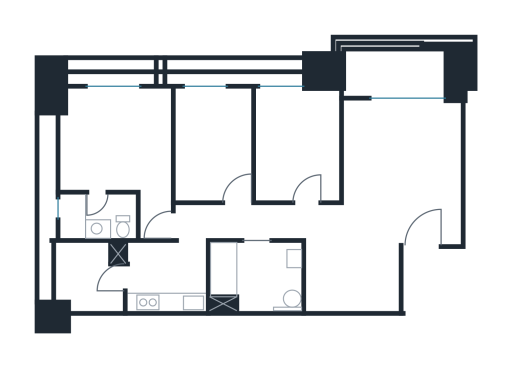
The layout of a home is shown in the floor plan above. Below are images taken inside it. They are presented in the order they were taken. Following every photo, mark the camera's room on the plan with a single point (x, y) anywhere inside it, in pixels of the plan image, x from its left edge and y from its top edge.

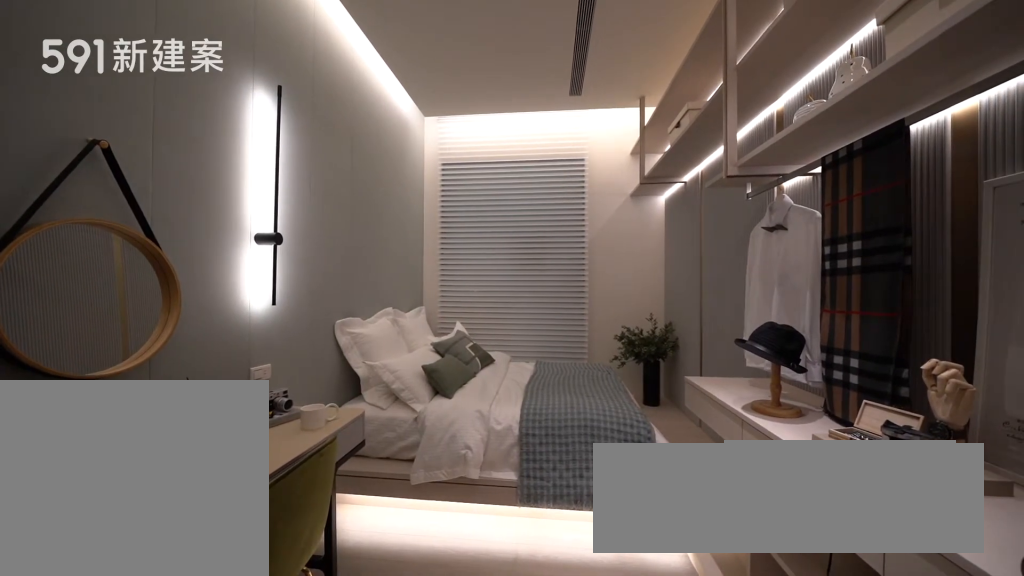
(213, 142)
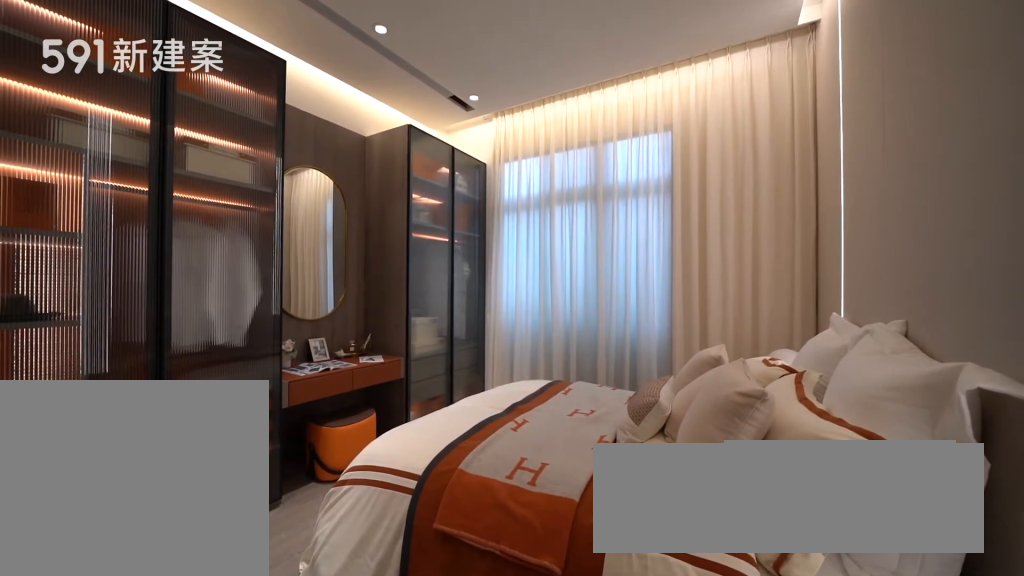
(121, 147)
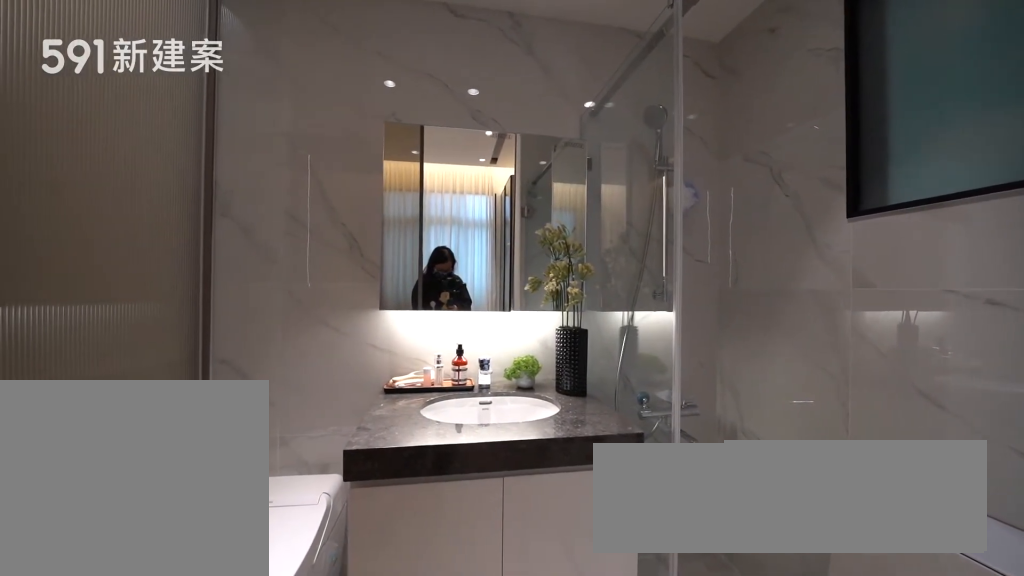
(98, 217)
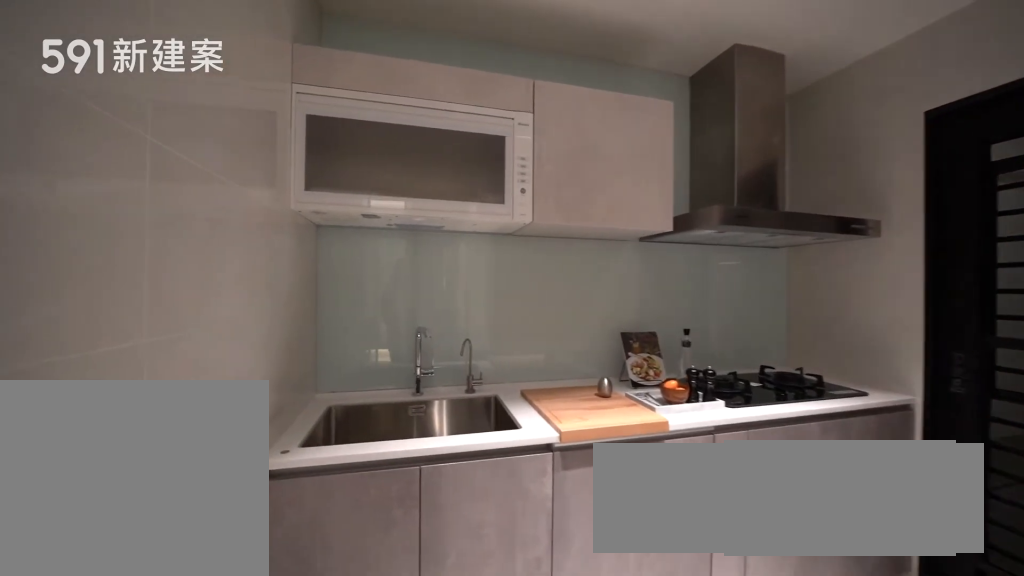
(164, 279)
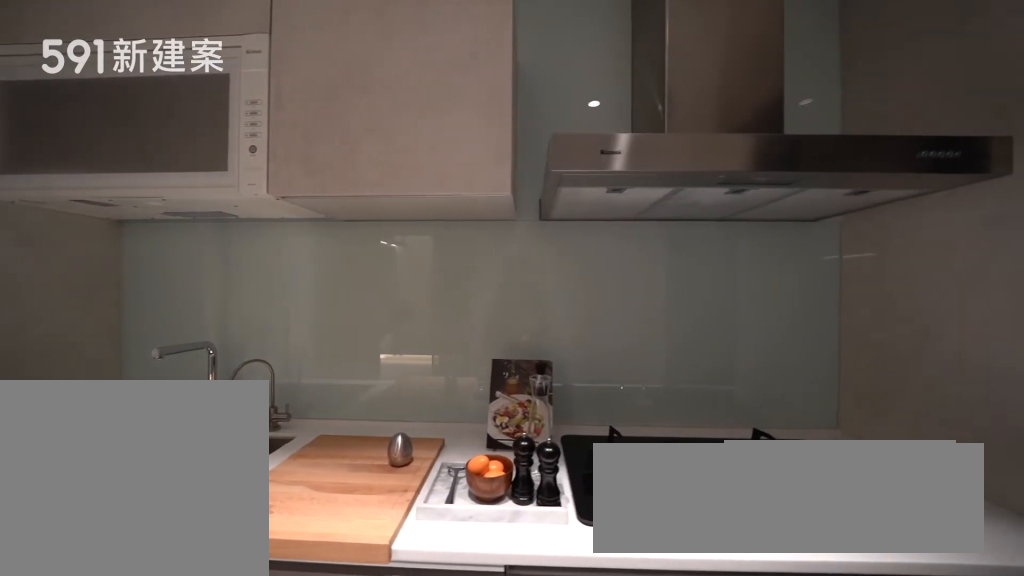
(164, 279)
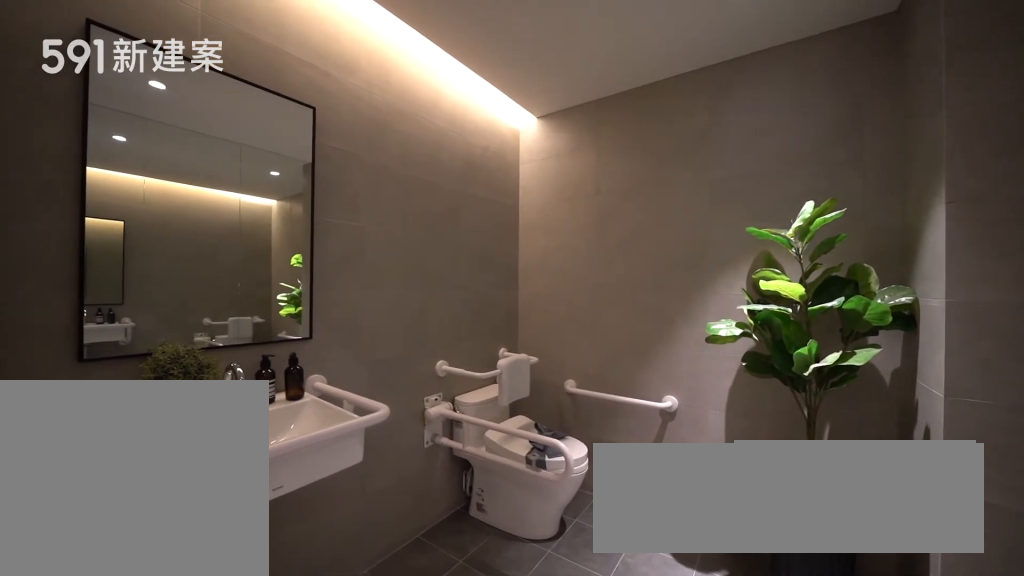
(255, 278)
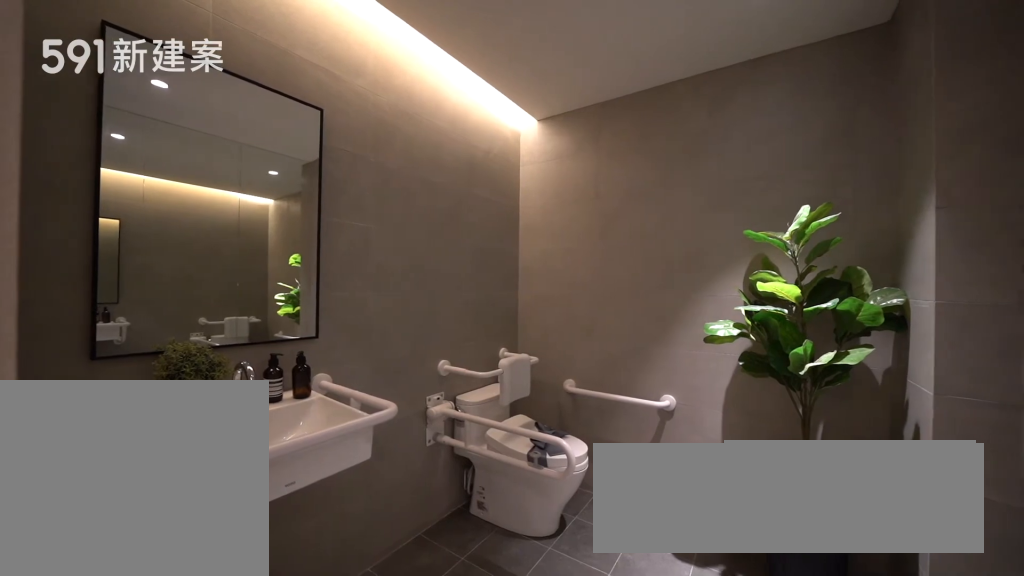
(255, 278)
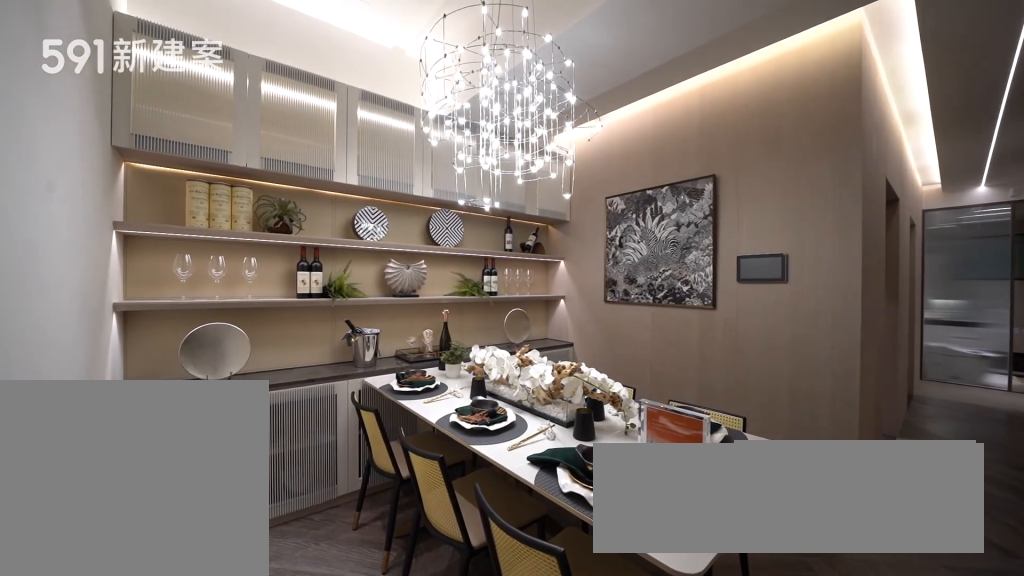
(351, 260)
